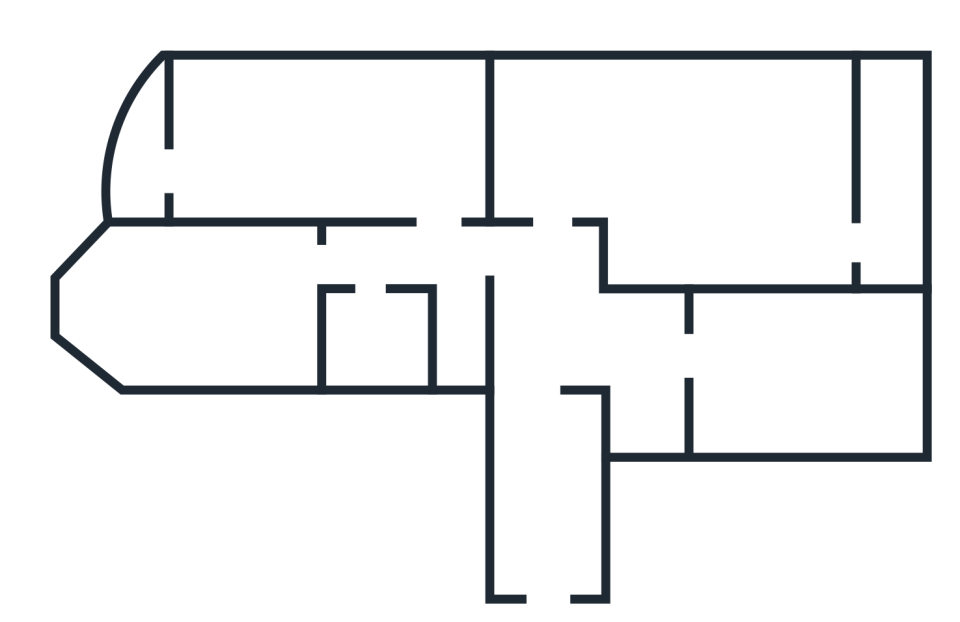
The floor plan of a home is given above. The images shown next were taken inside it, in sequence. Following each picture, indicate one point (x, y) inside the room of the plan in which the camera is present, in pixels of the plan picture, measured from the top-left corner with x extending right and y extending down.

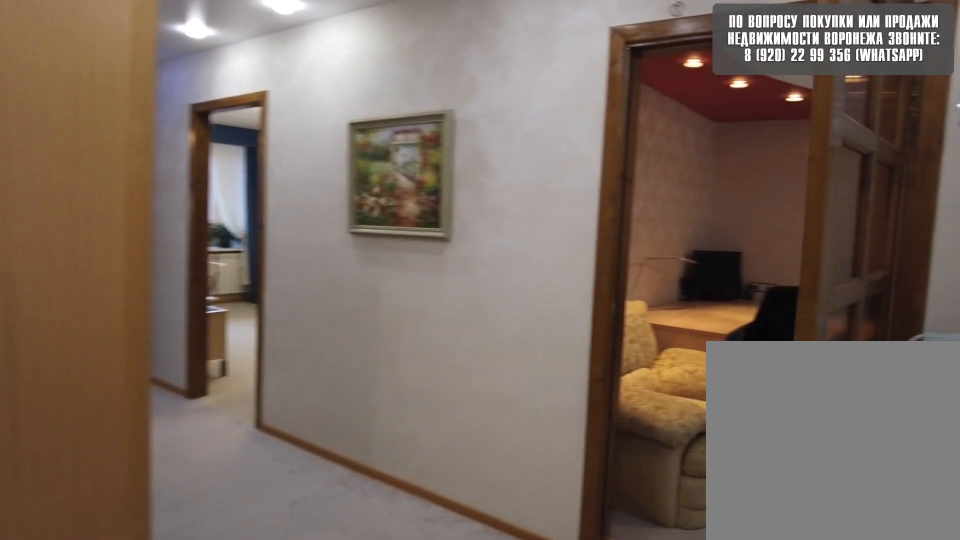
(564, 343)
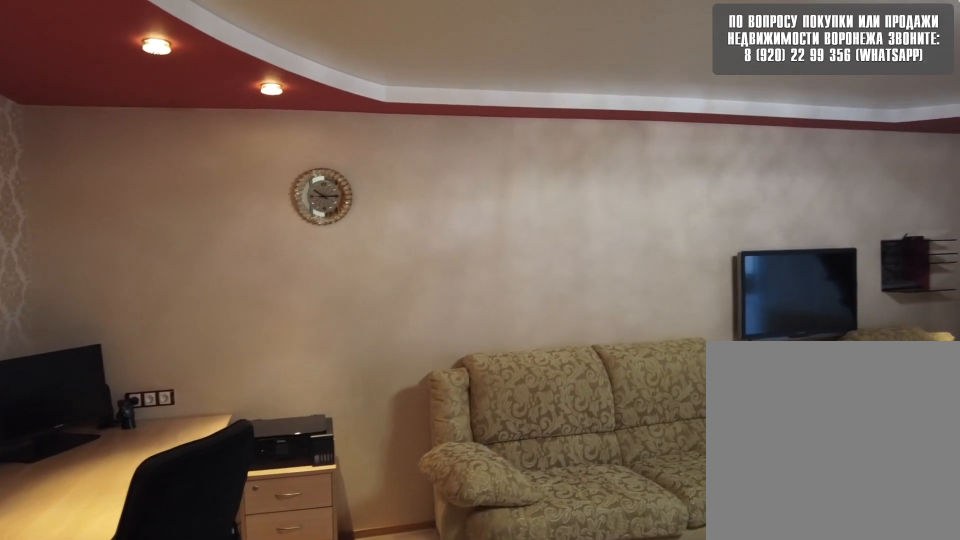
(625, 156)
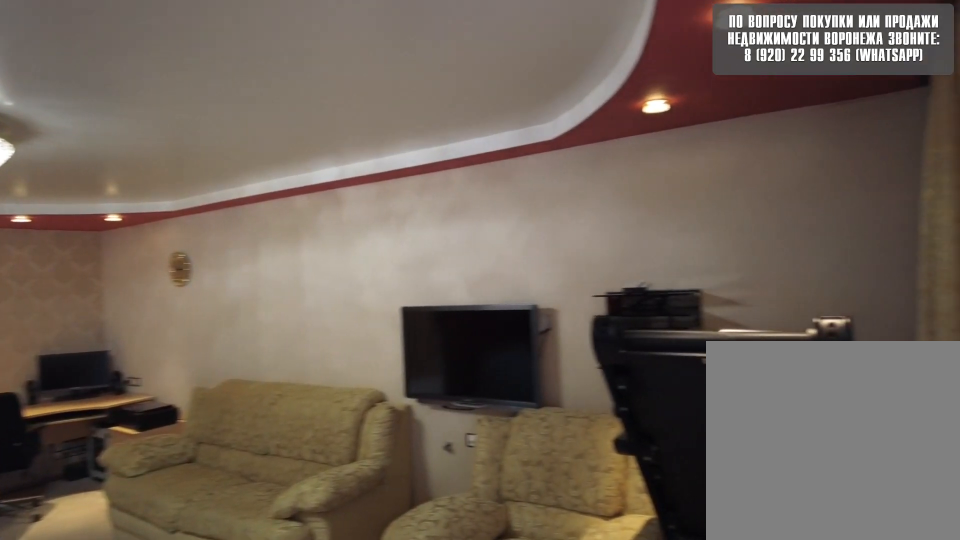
(625, 156)
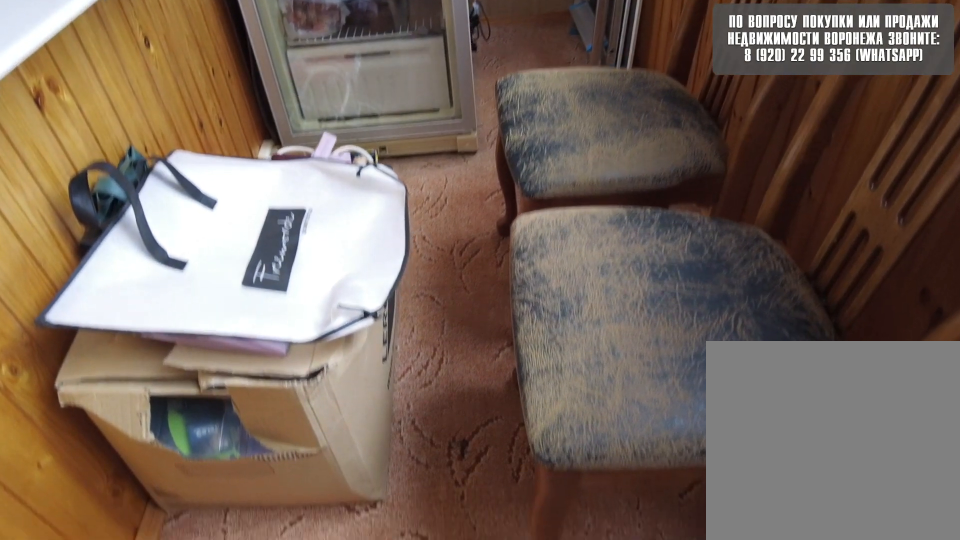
(911, 234)
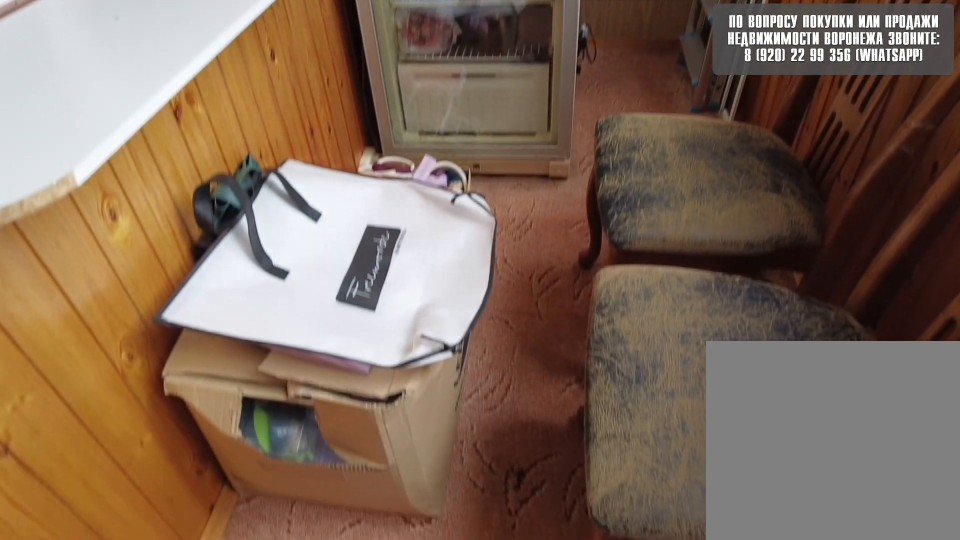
(911, 234)
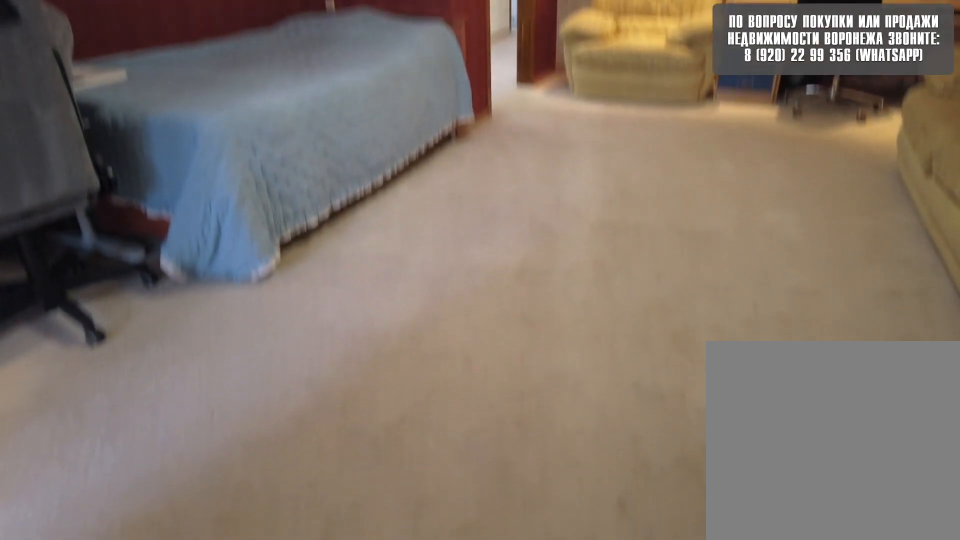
(757, 228)
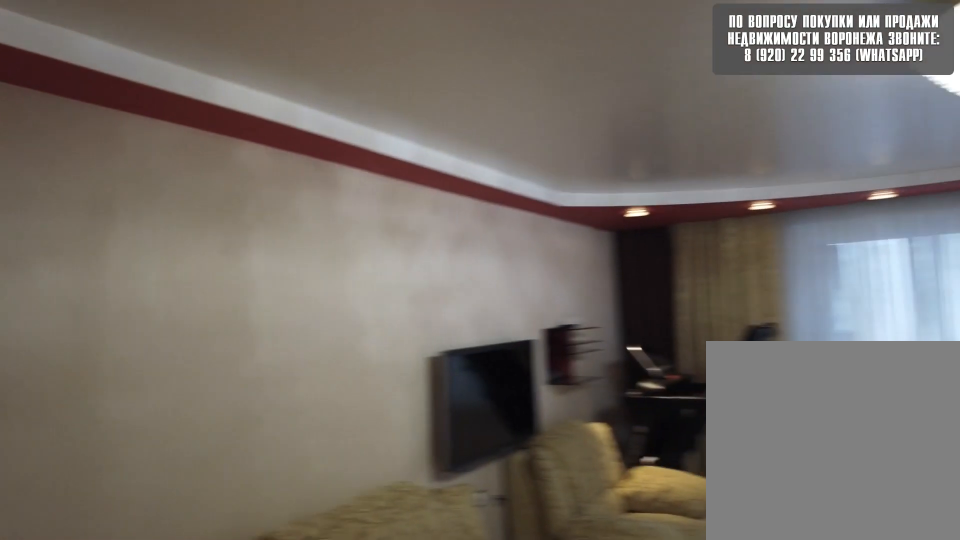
(549, 183)
